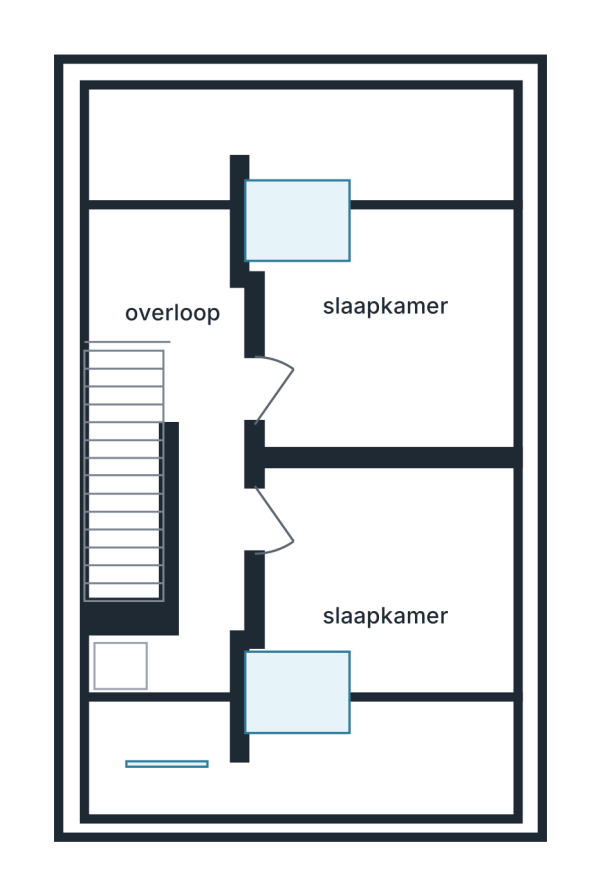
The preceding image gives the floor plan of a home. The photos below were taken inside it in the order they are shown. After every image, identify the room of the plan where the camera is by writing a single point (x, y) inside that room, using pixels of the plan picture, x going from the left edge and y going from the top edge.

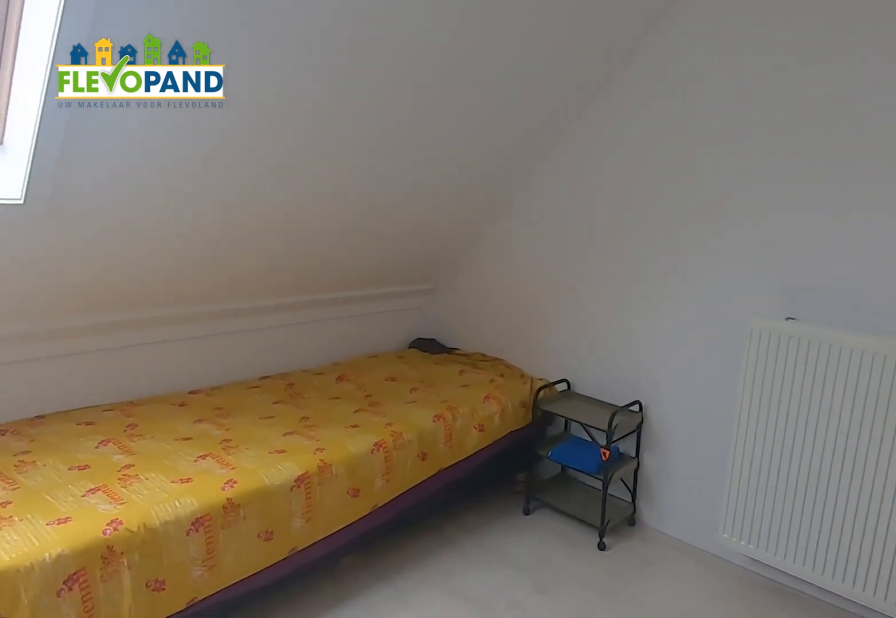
(389, 410)
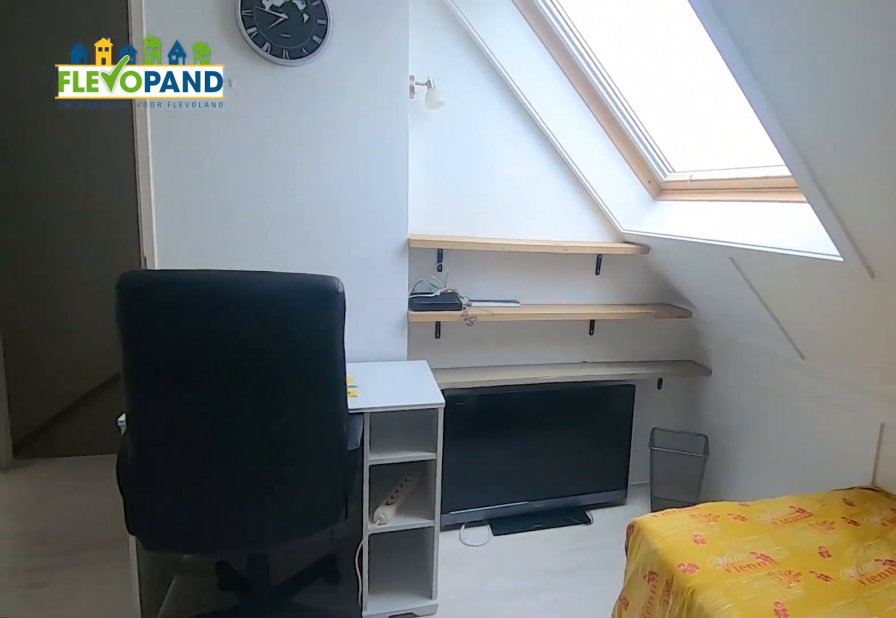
(389, 410)
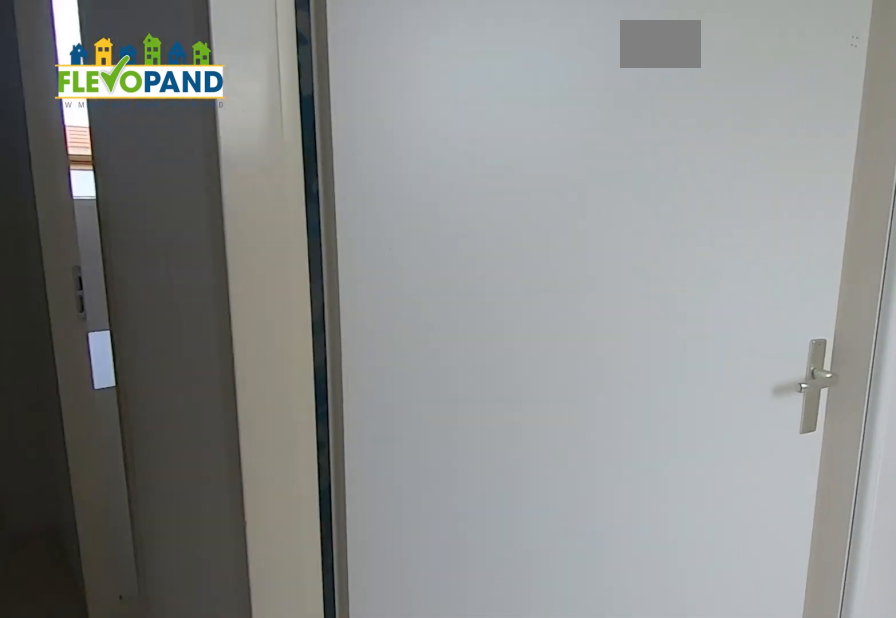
(125, 664)
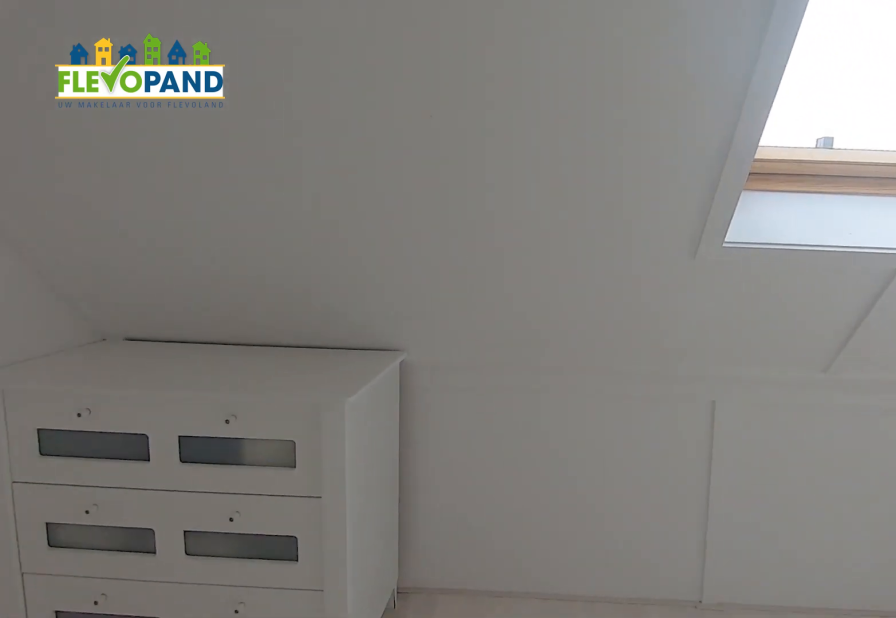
(381, 587)
